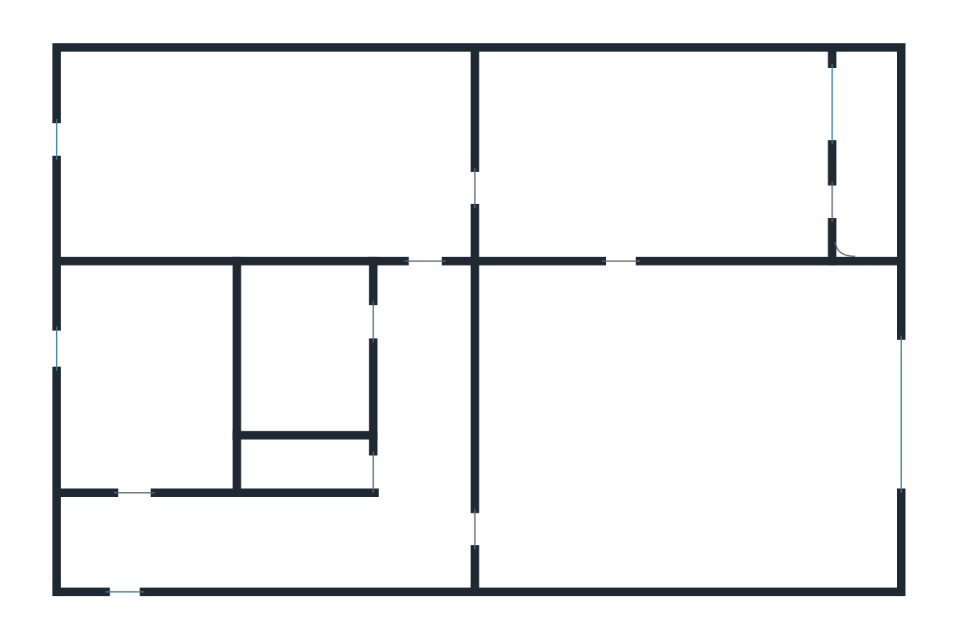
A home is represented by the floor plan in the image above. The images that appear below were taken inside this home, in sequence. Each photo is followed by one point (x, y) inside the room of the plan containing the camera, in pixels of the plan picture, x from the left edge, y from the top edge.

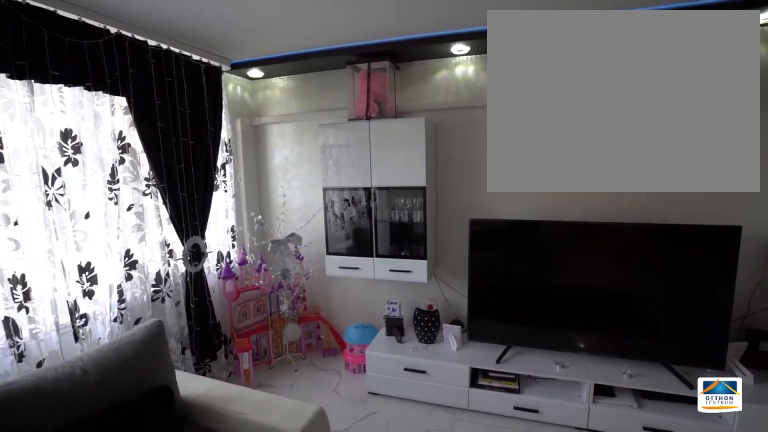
(681, 428)
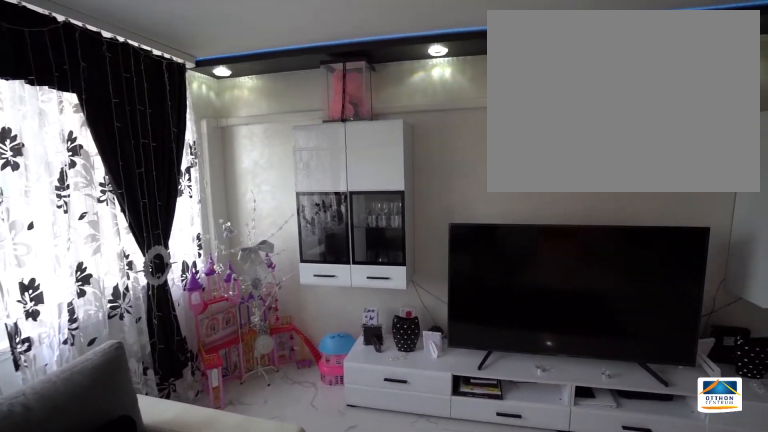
(681, 427)
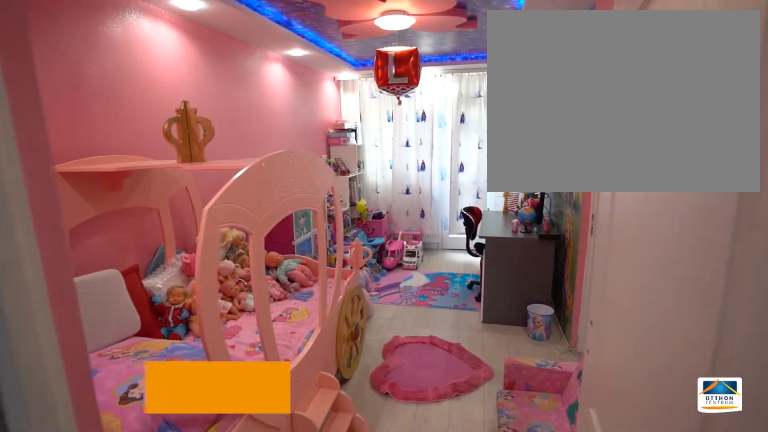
(647, 144)
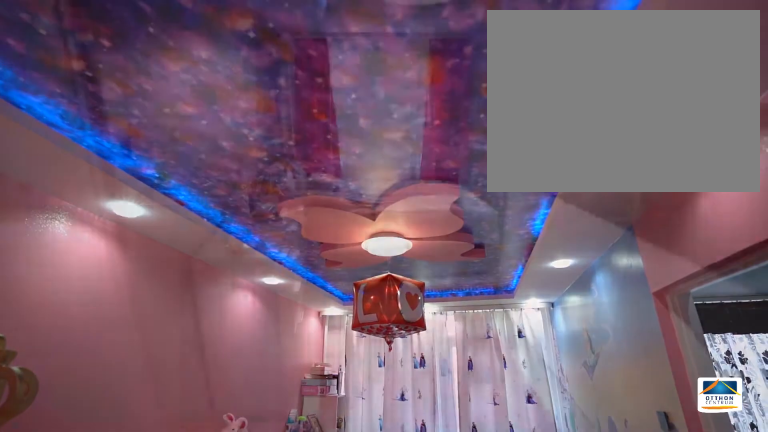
(648, 143)
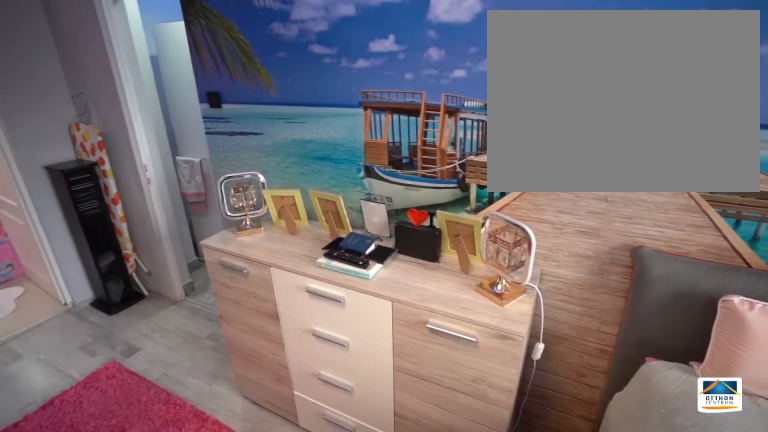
(262, 165)
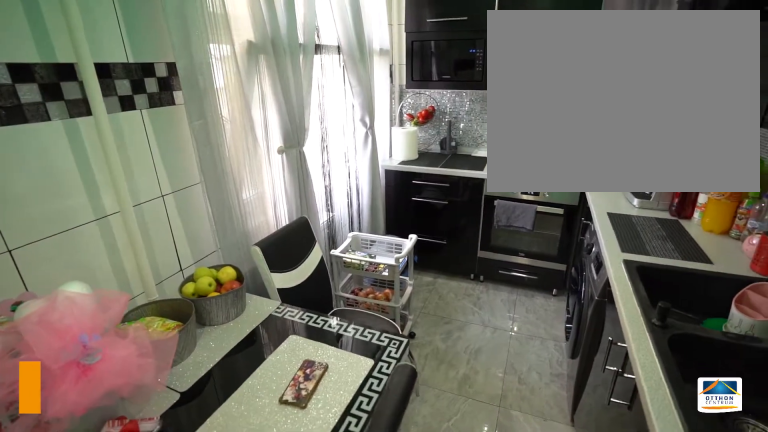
(140, 384)
